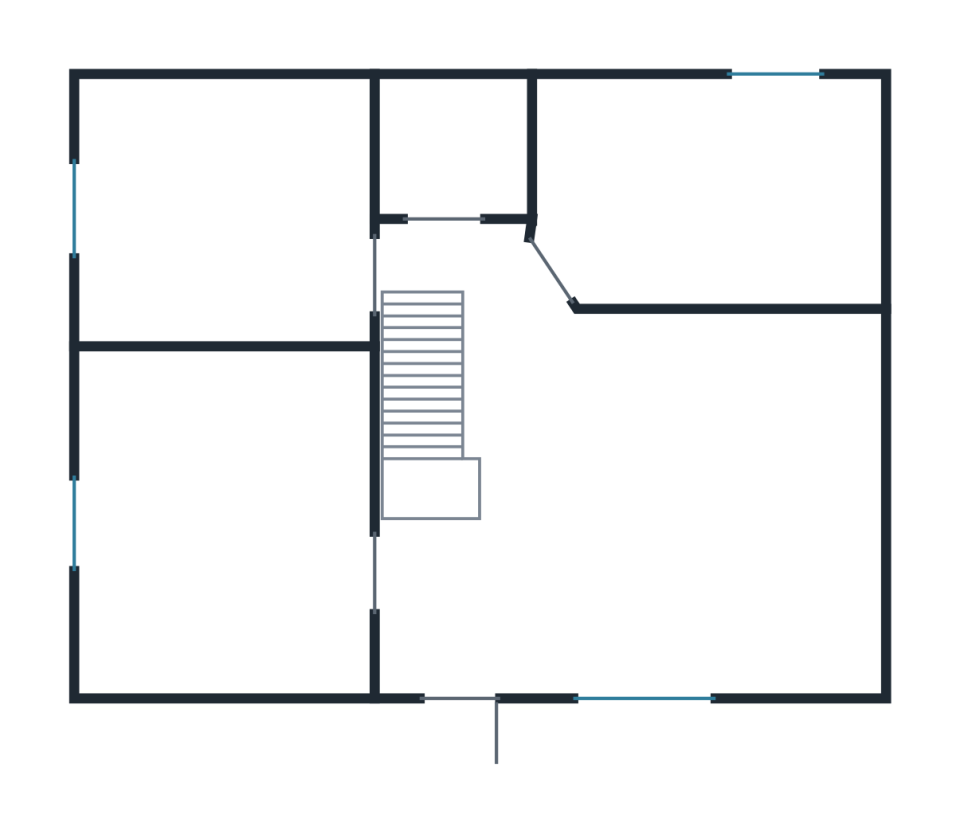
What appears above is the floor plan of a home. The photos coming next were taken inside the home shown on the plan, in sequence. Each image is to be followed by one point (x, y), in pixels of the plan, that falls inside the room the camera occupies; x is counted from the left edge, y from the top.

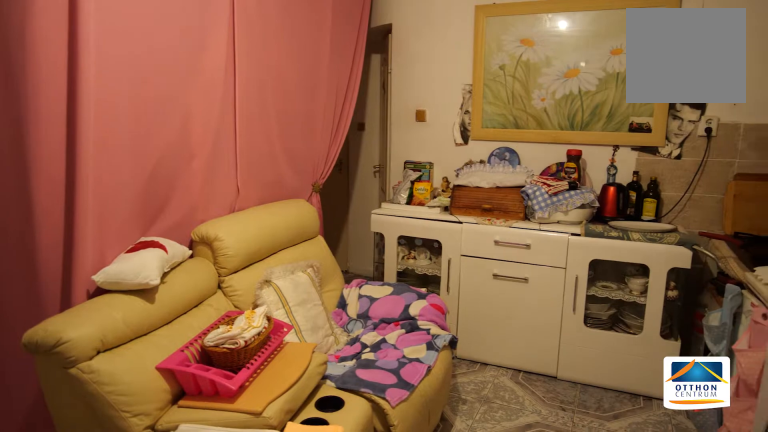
(639, 507)
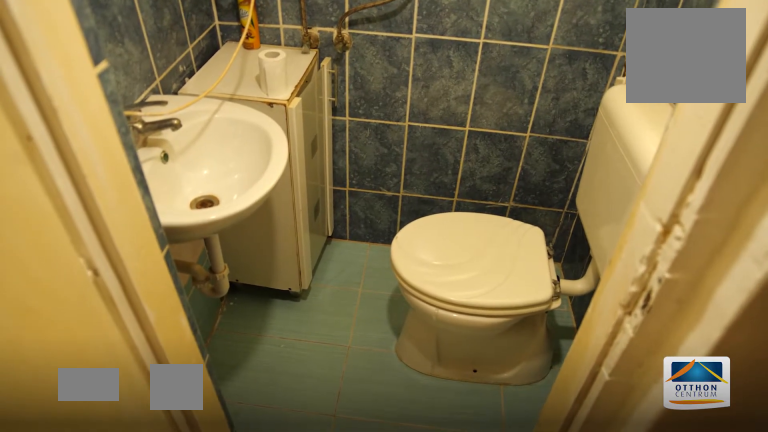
(442, 140)
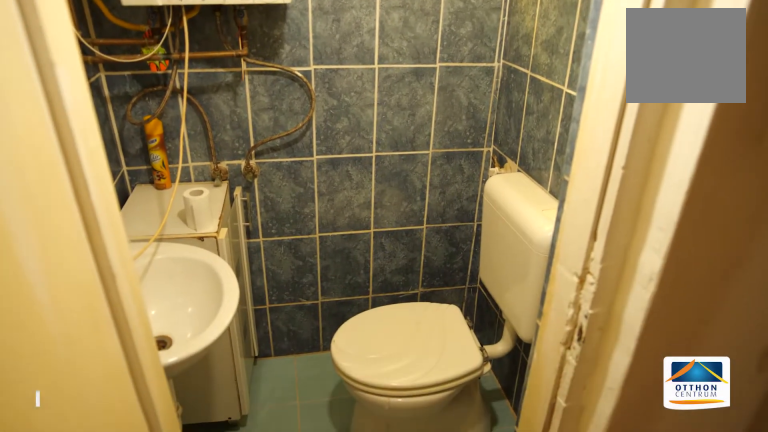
(442, 141)
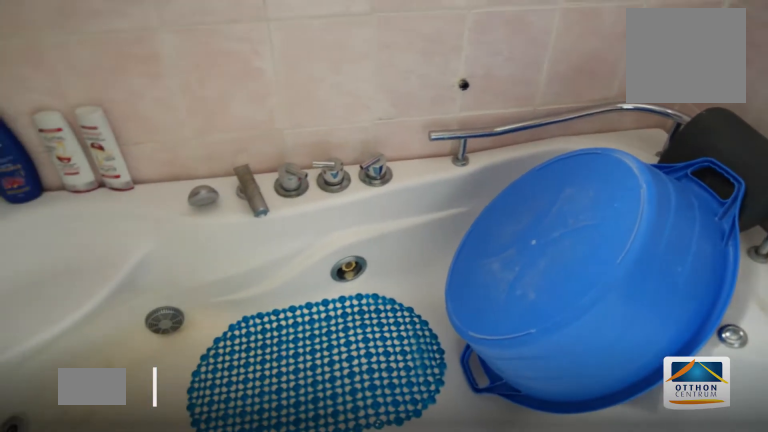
(701, 178)
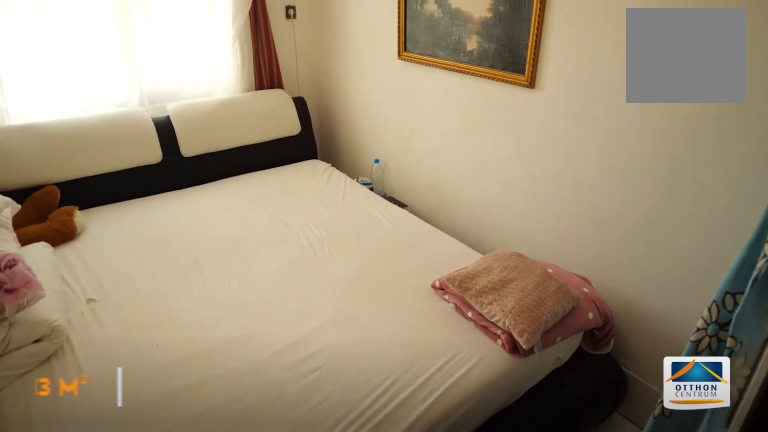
(222, 208)
